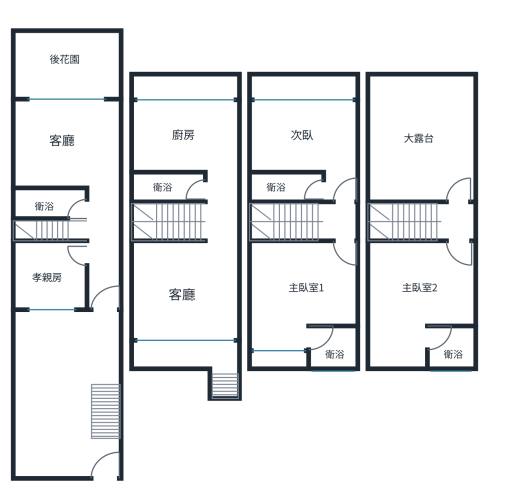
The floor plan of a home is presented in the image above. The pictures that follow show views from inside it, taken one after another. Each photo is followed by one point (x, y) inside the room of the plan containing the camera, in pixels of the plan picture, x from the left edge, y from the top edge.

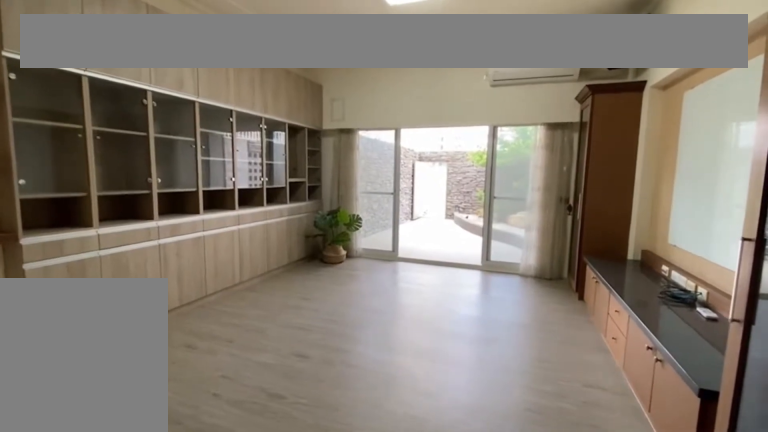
(62, 143)
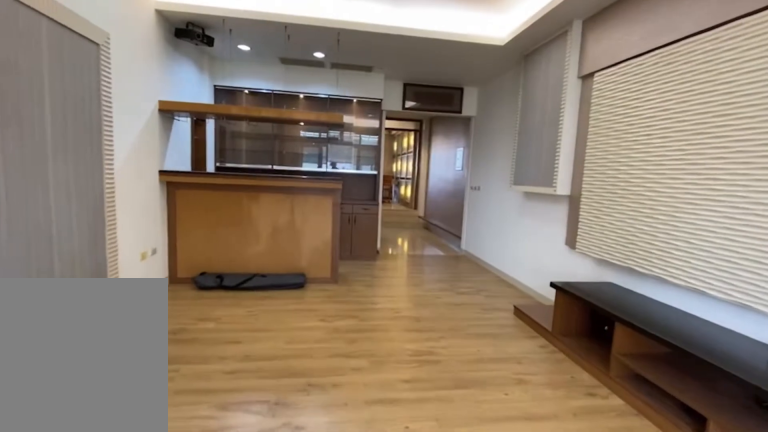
(206, 289)
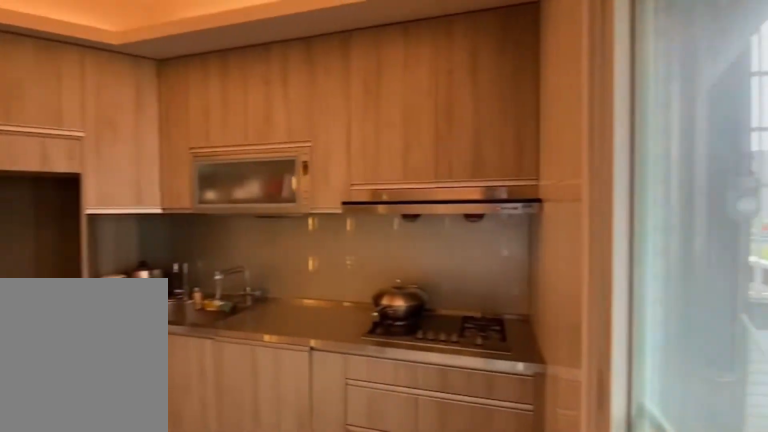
(188, 128)
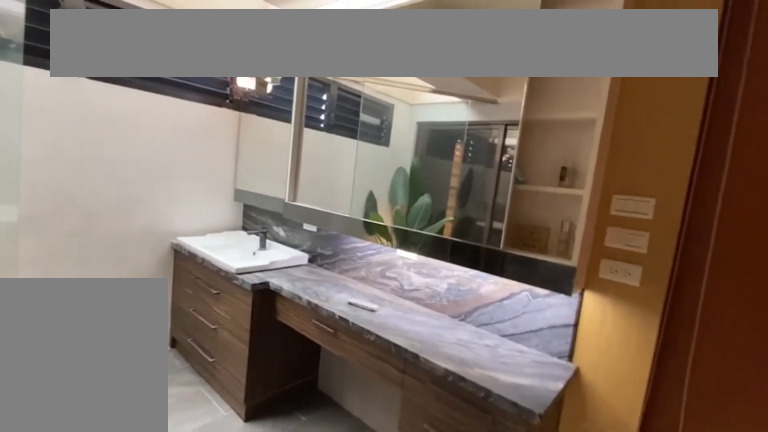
(335, 347)
